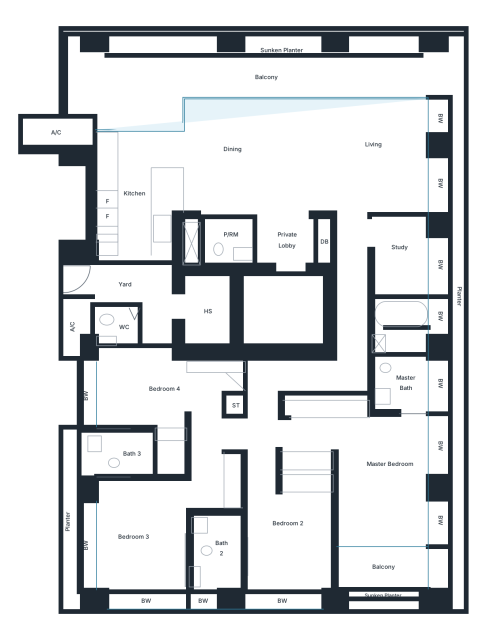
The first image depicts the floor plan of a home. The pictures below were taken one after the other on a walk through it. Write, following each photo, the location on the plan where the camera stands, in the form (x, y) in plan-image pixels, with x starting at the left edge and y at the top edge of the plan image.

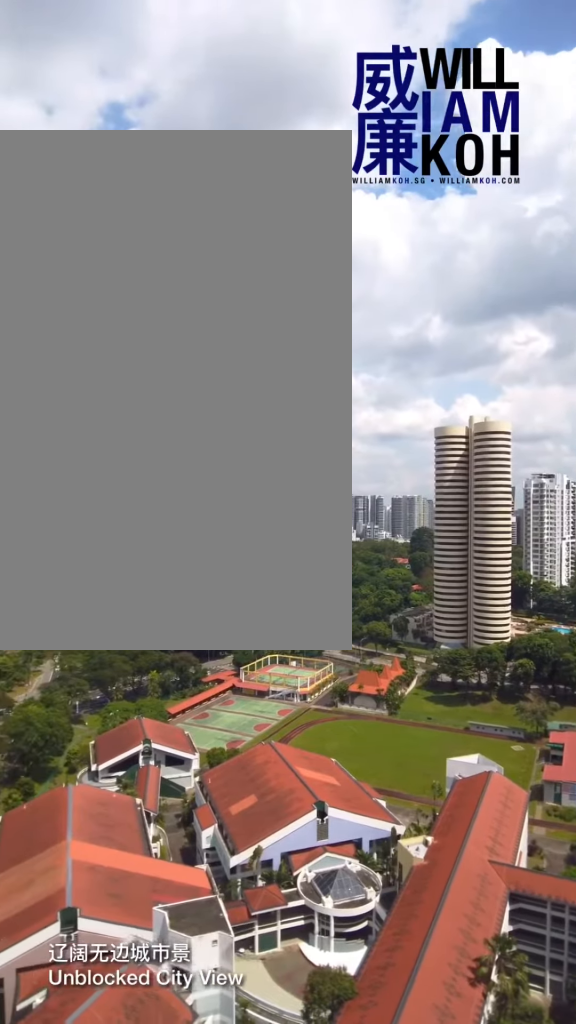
(169, 61)
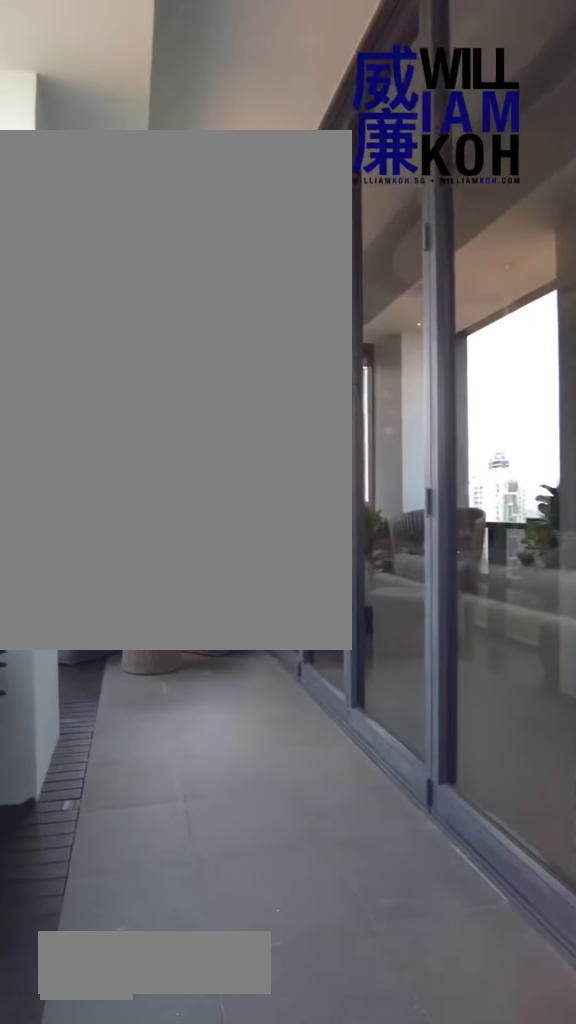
(201, 75)
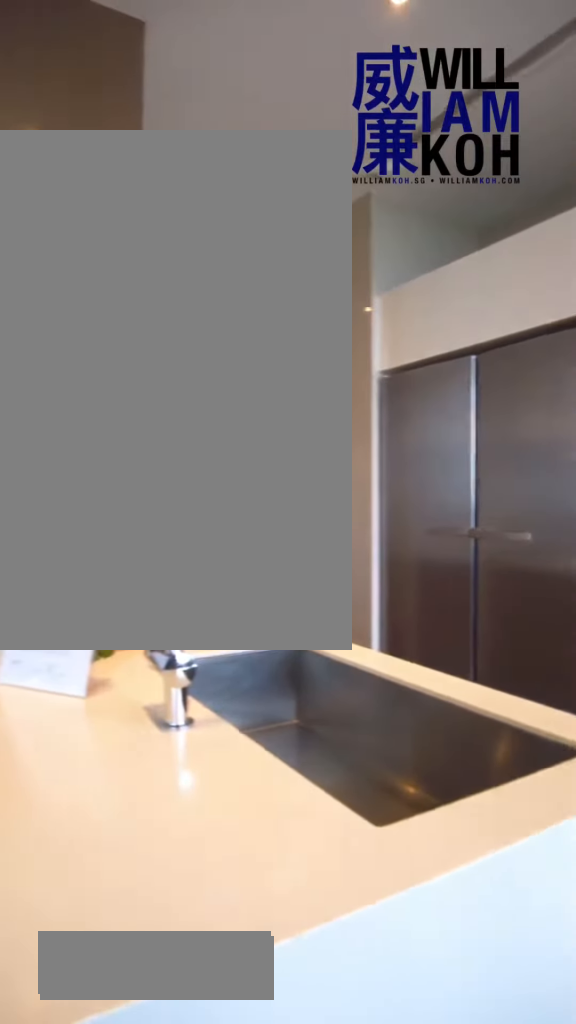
(170, 150)
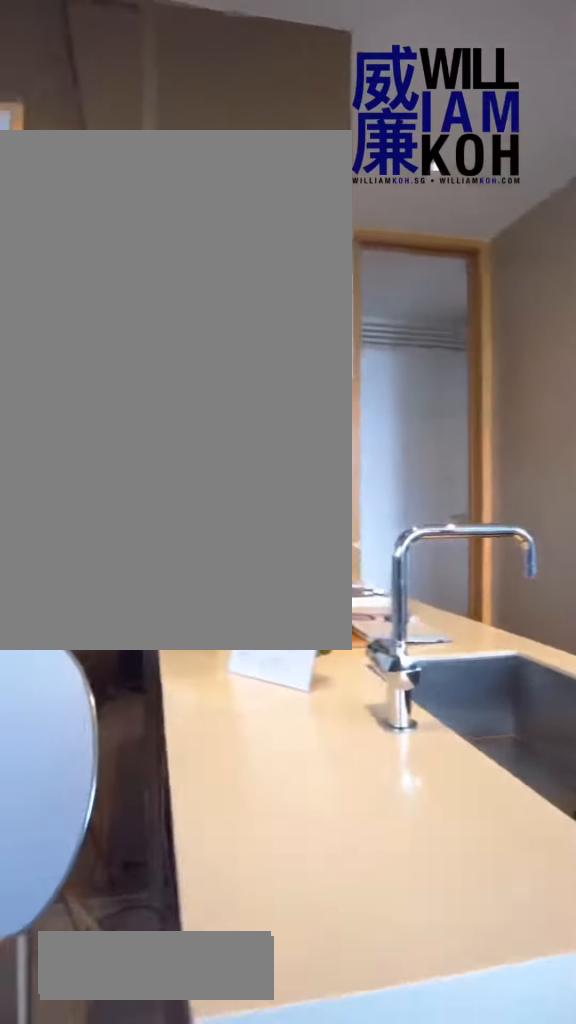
(170, 150)
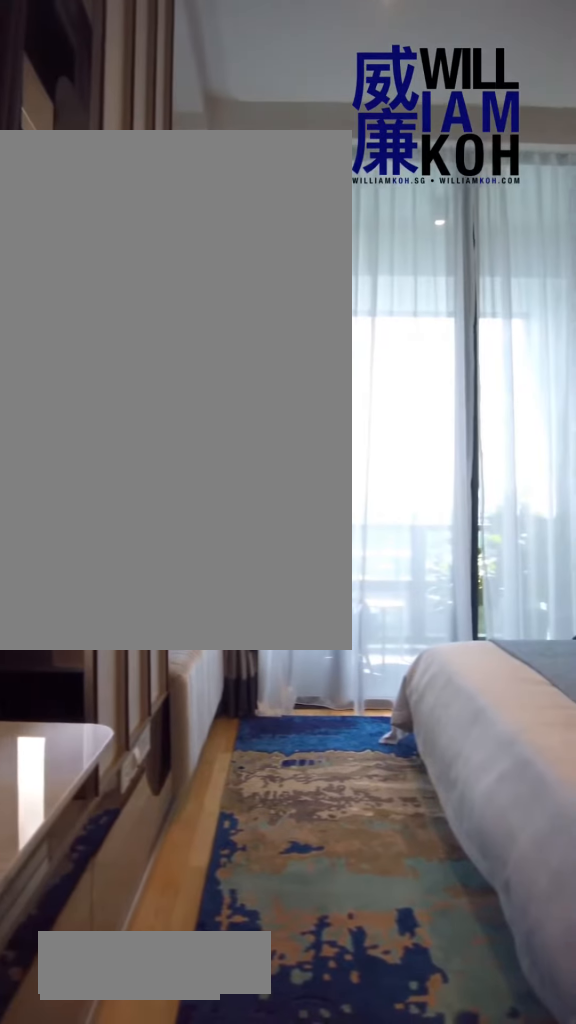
(417, 434)
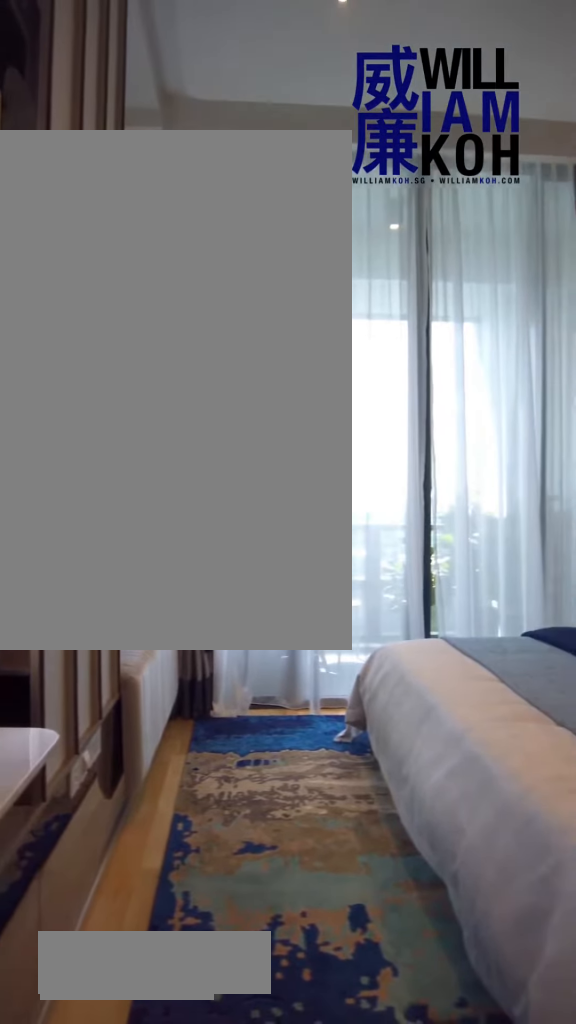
(417, 434)
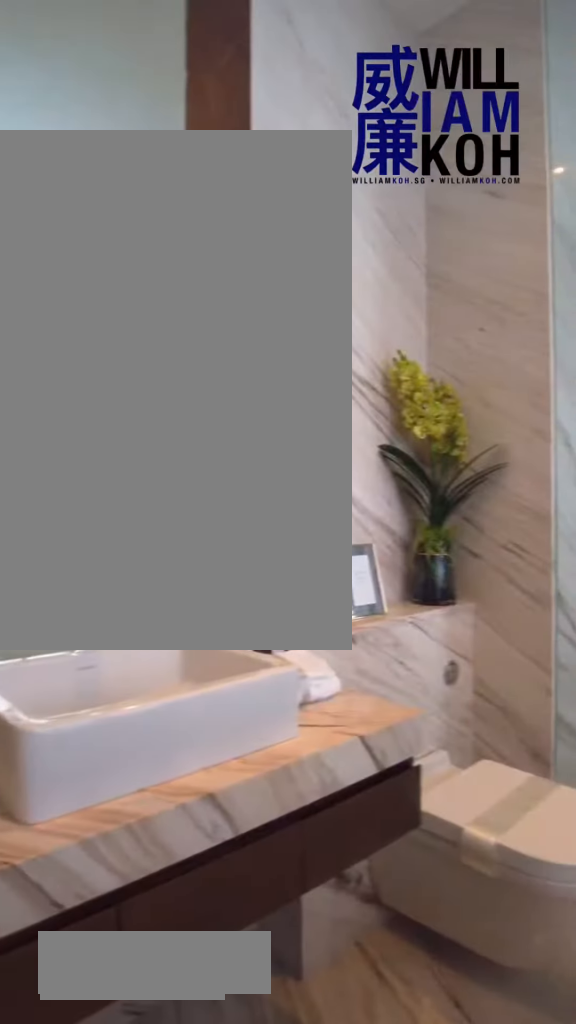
(409, 385)
